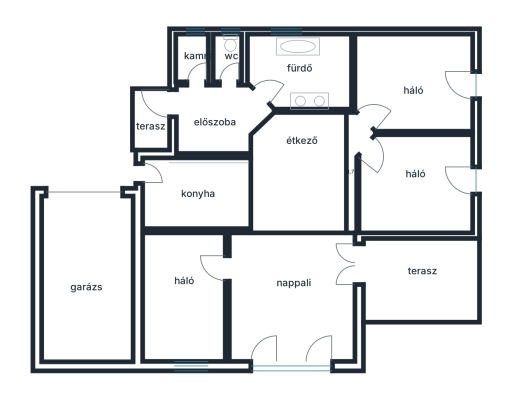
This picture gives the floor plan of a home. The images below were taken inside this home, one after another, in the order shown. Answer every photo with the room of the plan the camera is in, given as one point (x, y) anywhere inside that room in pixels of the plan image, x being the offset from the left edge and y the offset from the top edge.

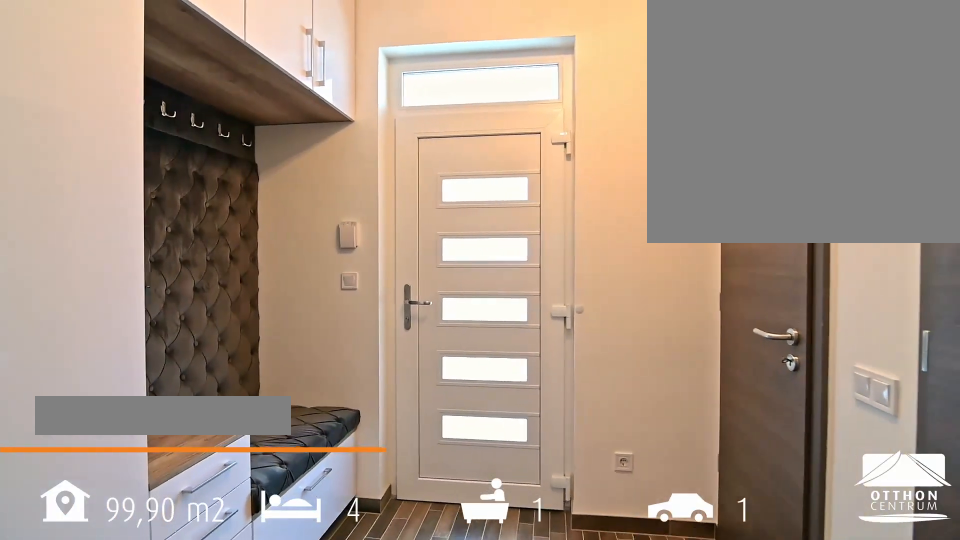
(216, 119)
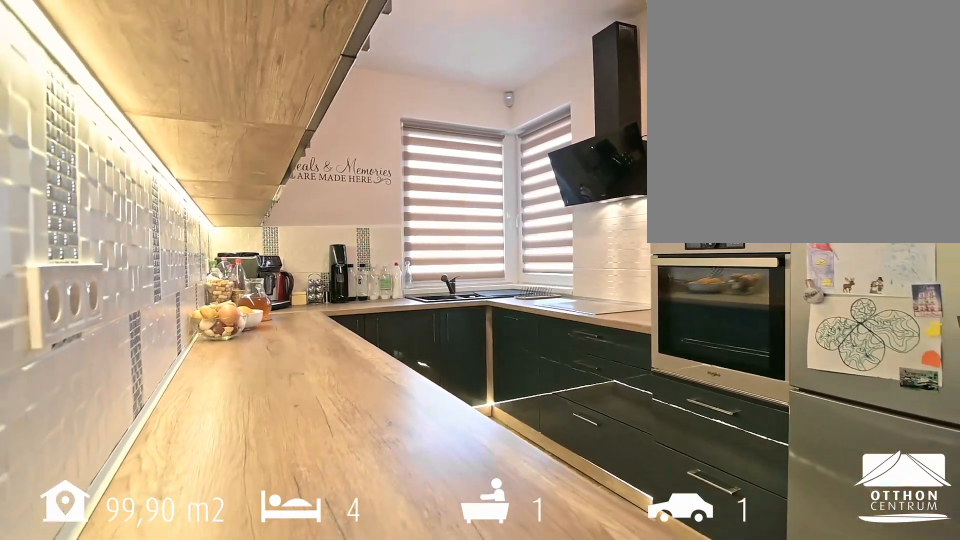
(196, 195)
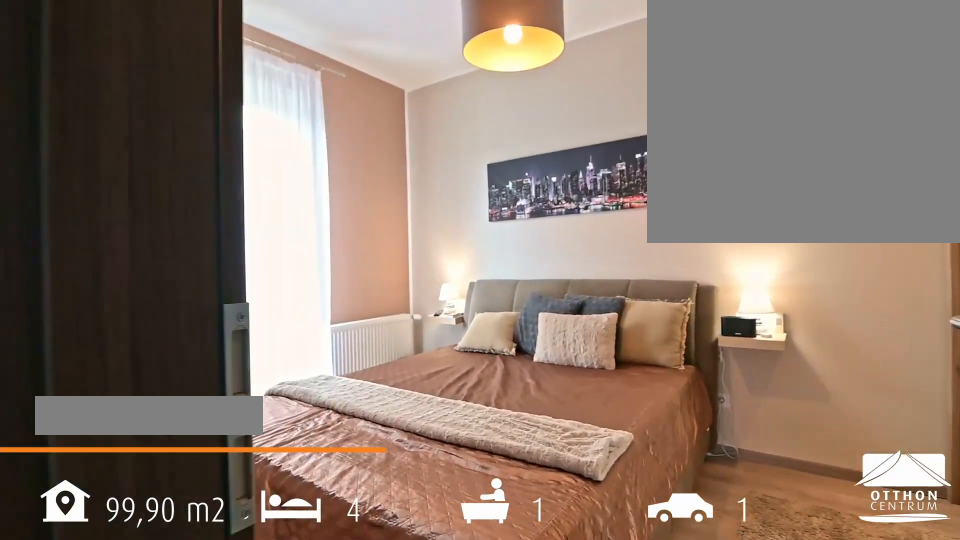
(184, 278)
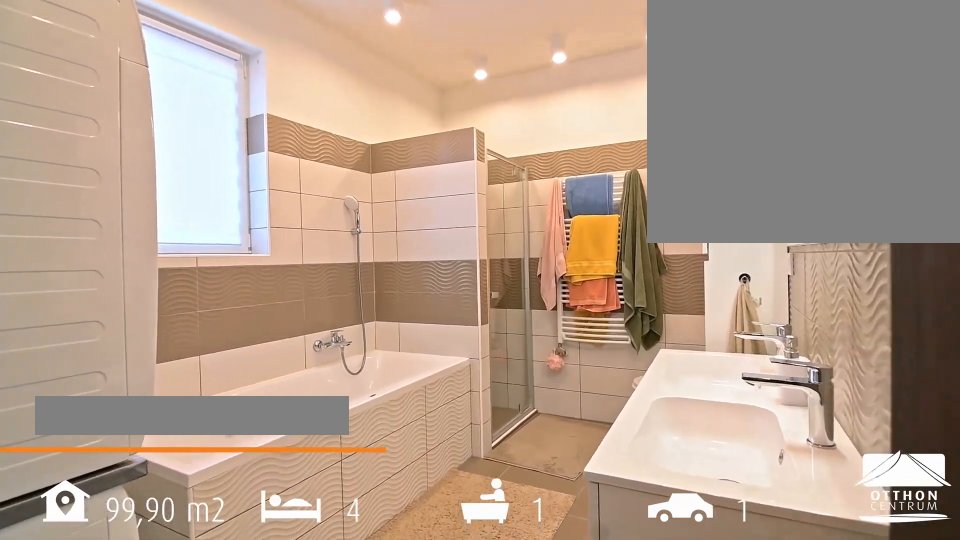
(305, 72)
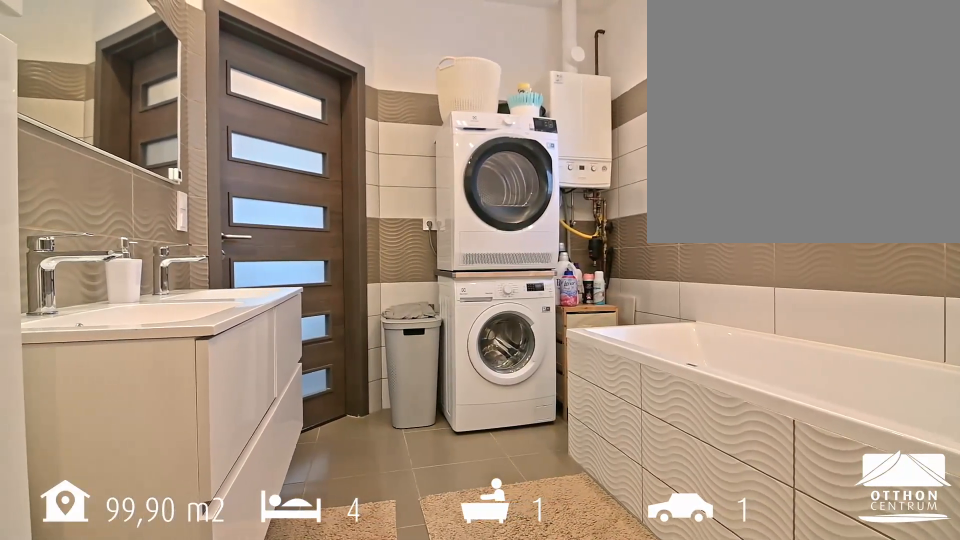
(304, 72)
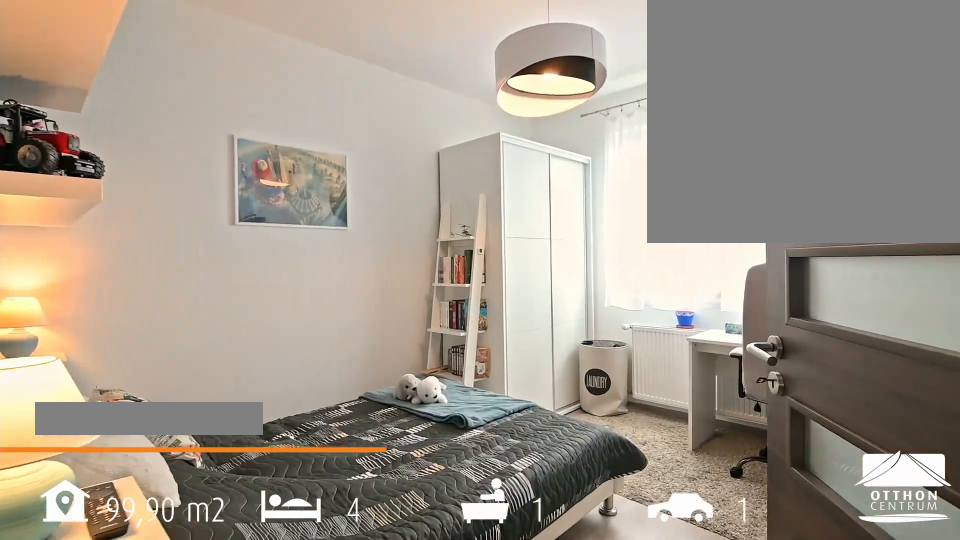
(418, 86)
